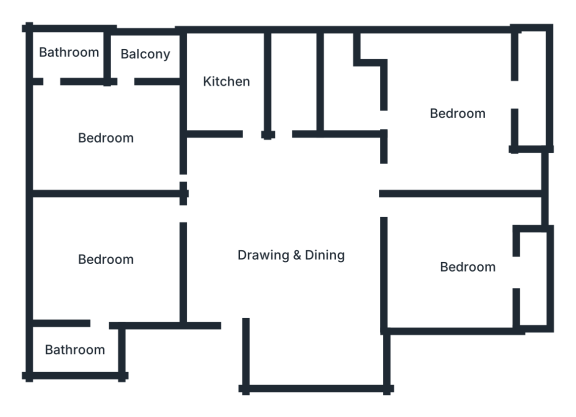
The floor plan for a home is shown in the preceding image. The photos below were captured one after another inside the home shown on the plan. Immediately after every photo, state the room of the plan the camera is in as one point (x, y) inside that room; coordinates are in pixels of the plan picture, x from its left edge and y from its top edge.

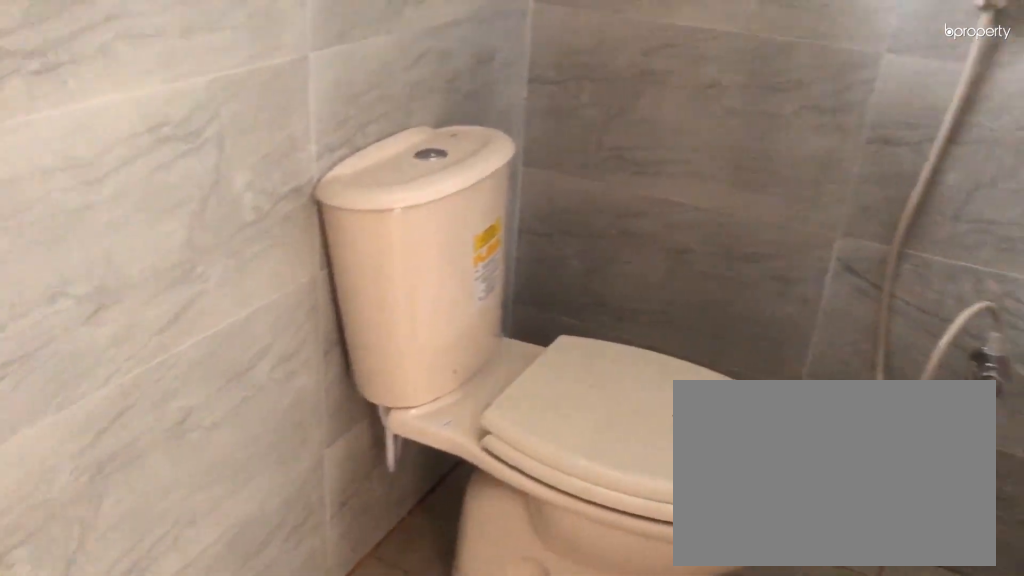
(70, 56)
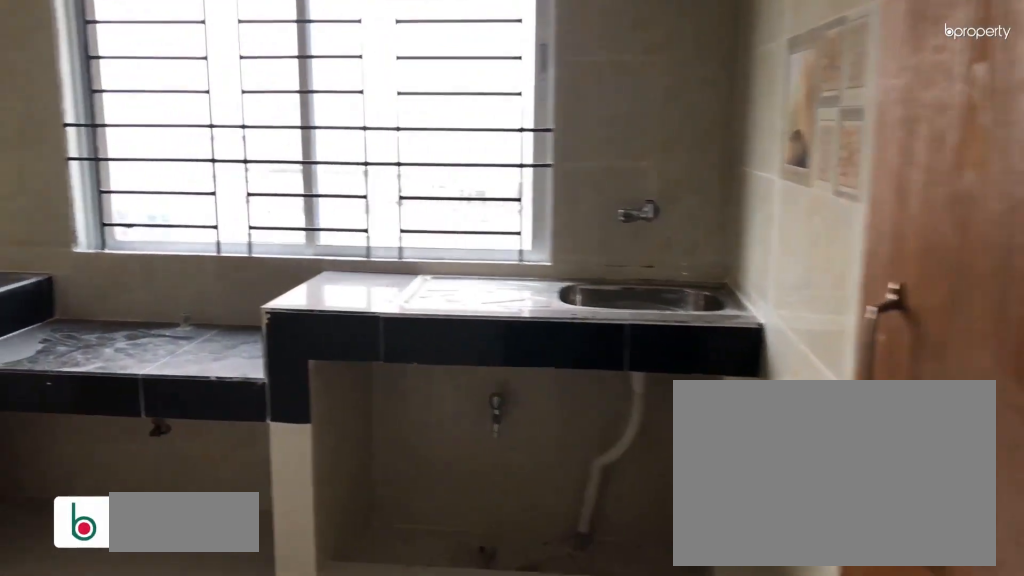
(229, 84)
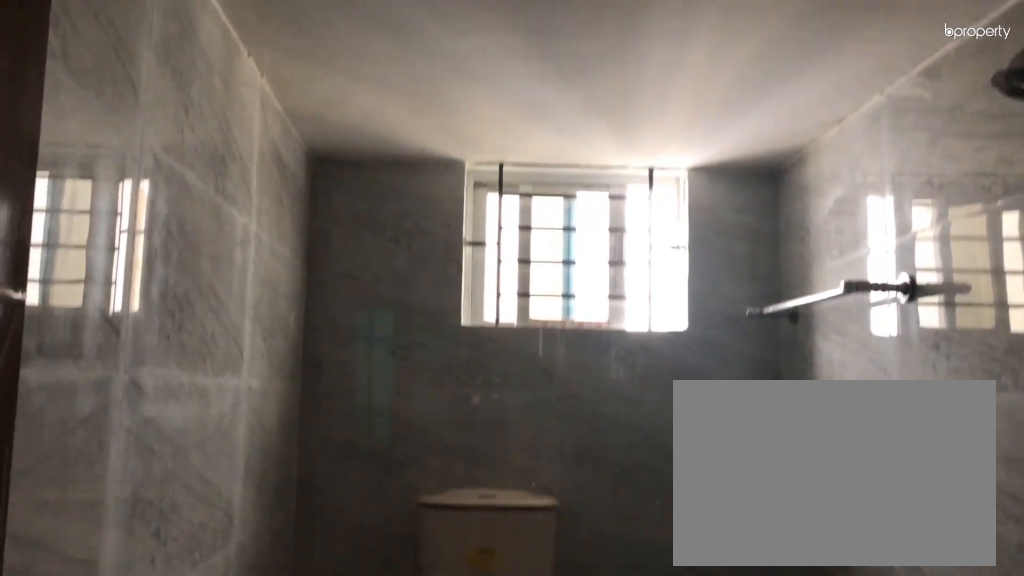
(298, 84)
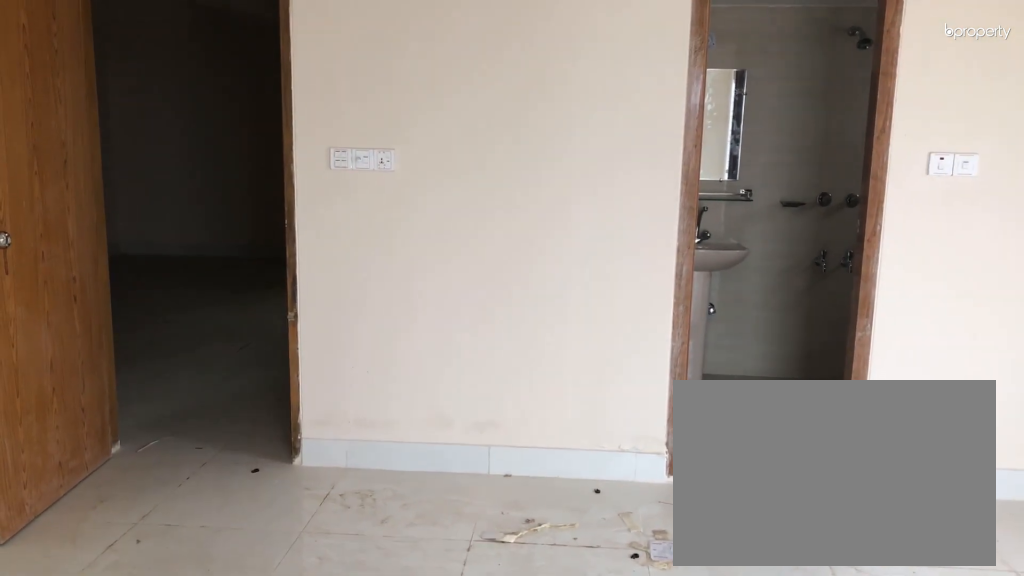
(460, 114)
